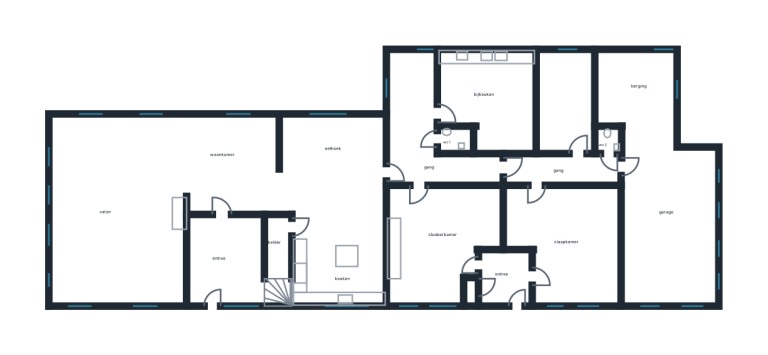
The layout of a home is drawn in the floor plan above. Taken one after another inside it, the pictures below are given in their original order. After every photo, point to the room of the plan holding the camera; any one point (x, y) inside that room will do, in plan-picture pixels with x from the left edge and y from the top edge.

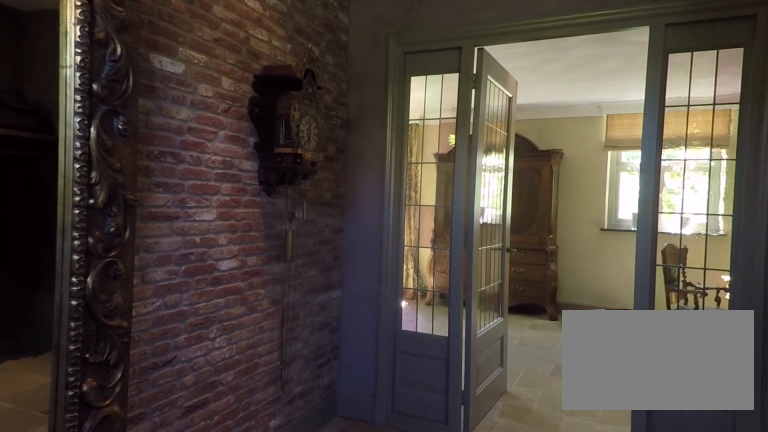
(227, 260)
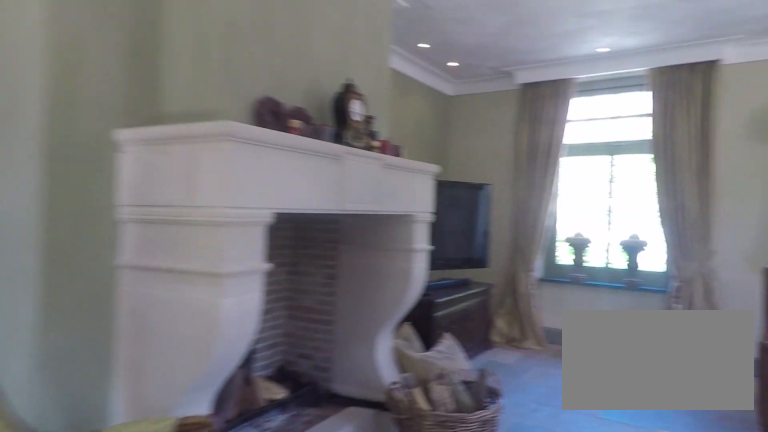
(152, 197)
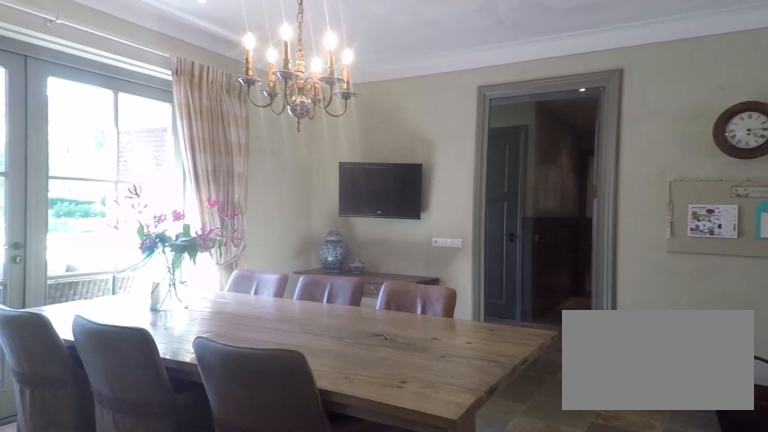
(336, 209)
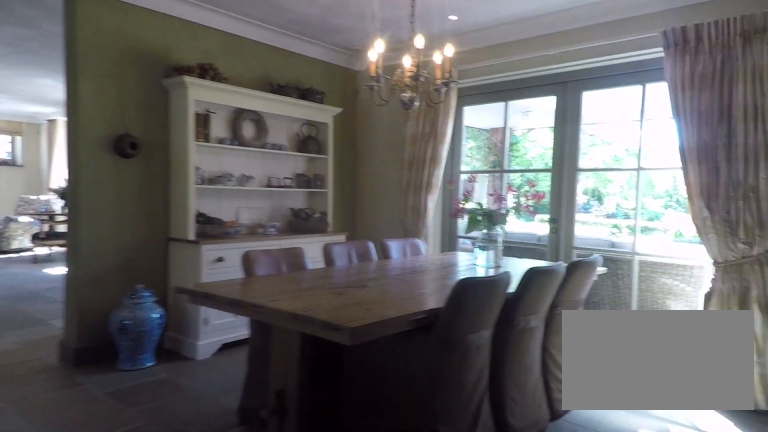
(336, 209)
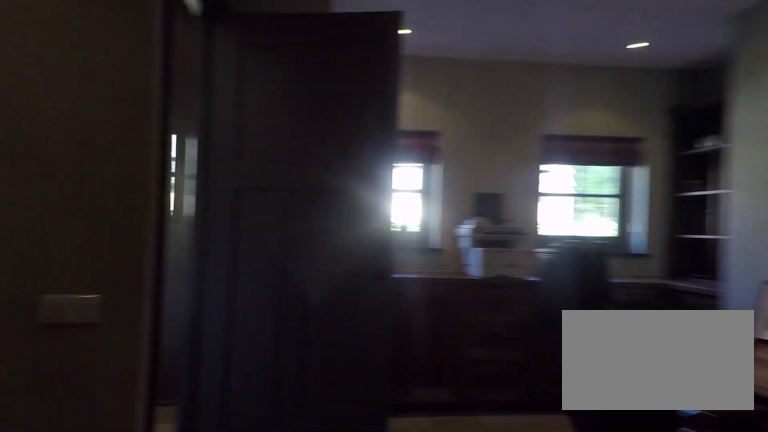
(442, 240)
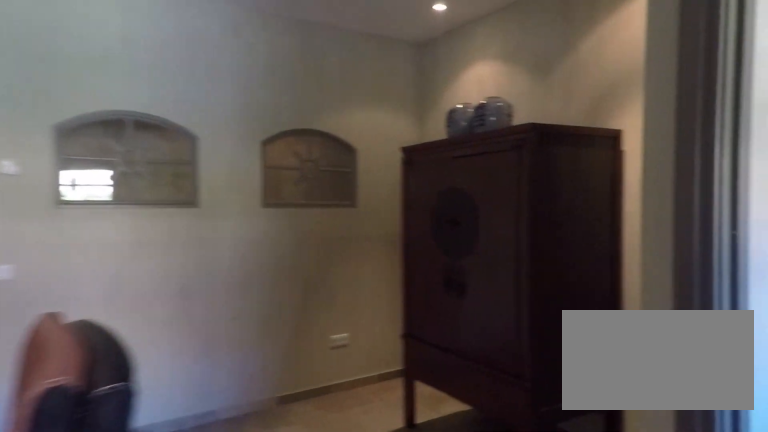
(442, 240)
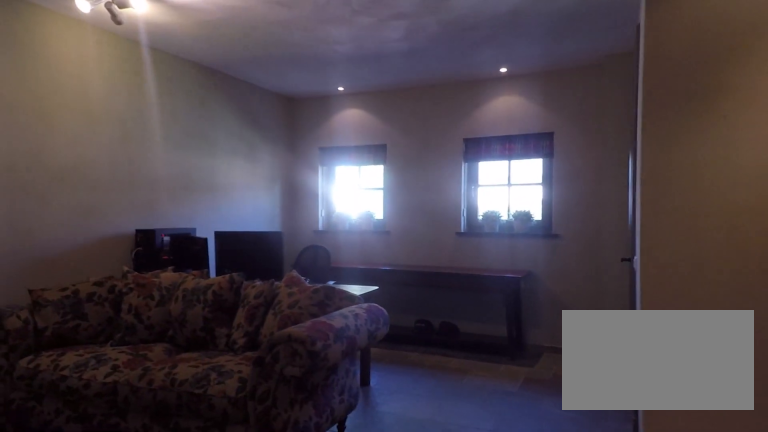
(565, 242)
